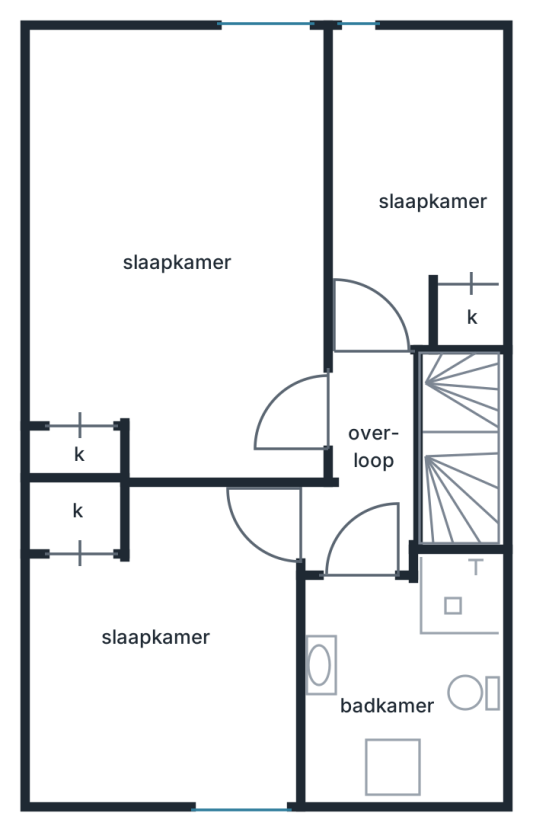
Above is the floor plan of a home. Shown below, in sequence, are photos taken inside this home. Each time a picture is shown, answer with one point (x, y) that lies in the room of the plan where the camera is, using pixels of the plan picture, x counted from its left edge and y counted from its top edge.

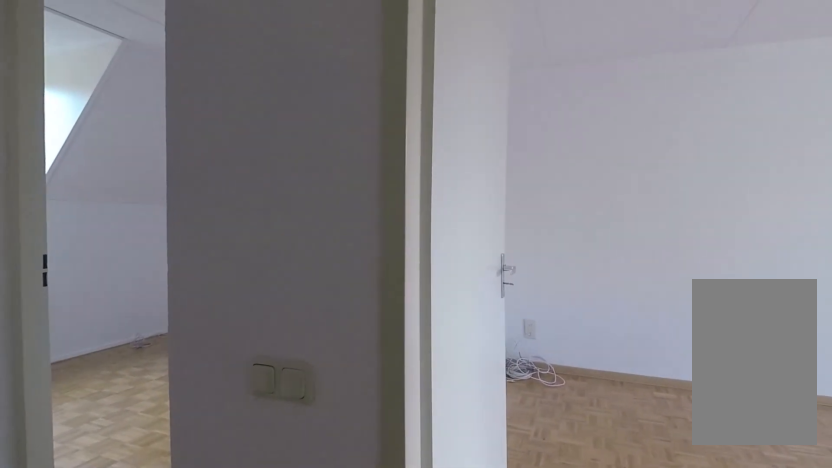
(372, 490)
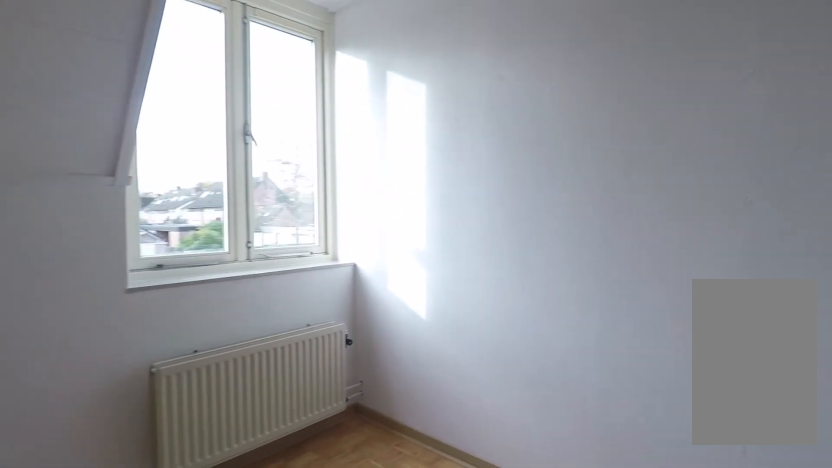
(189, 266)
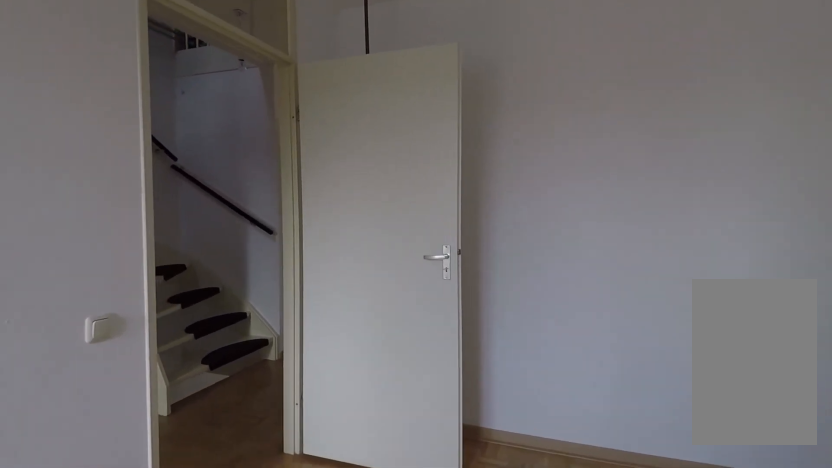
(189, 266)
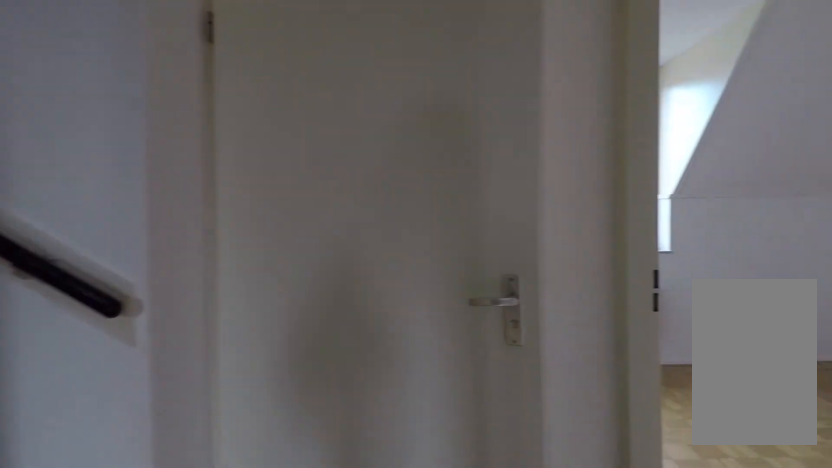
(377, 546)
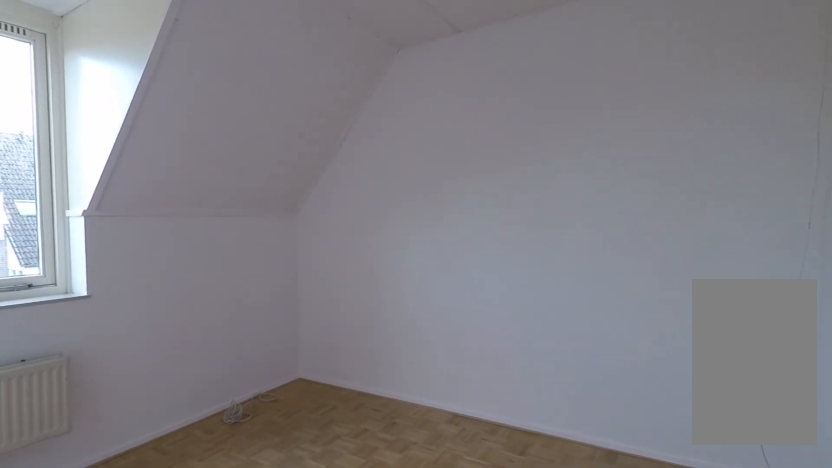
(182, 638)
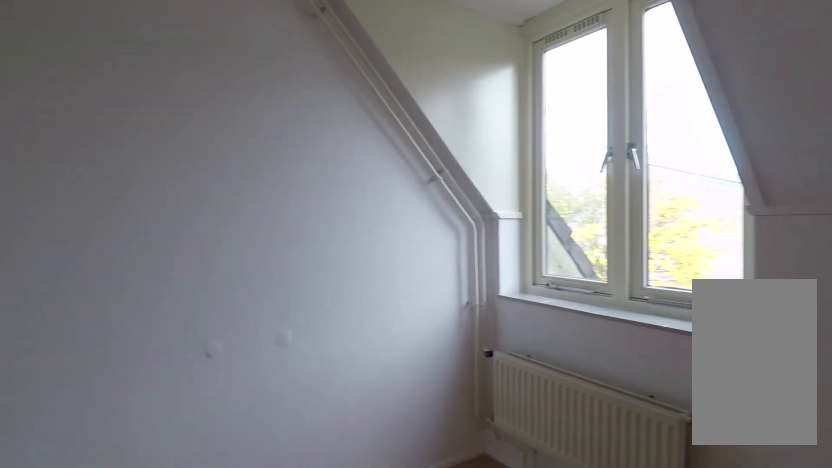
(182, 638)
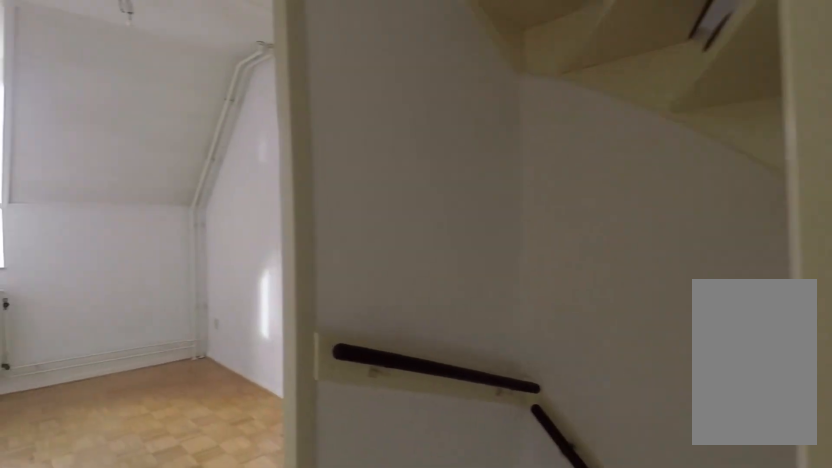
(372, 480)
